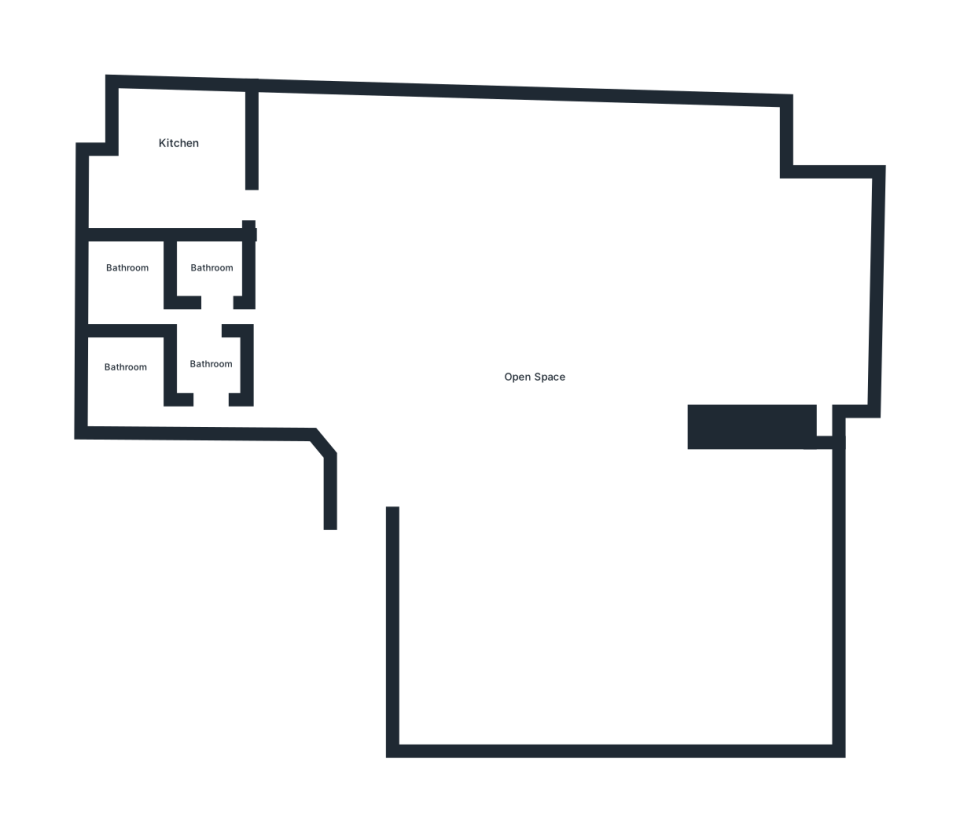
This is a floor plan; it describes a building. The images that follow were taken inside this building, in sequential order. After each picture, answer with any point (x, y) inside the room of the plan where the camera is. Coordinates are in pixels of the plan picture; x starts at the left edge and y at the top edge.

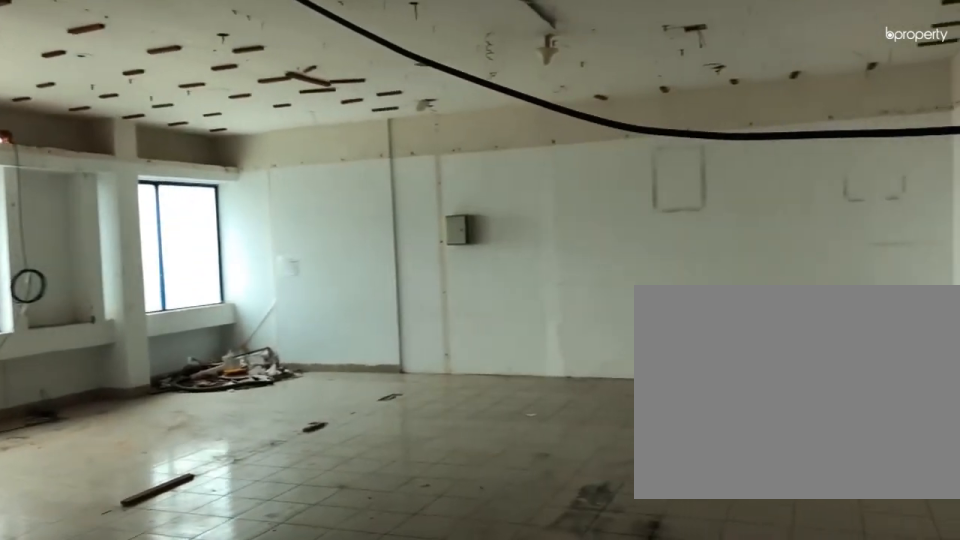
(509, 340)
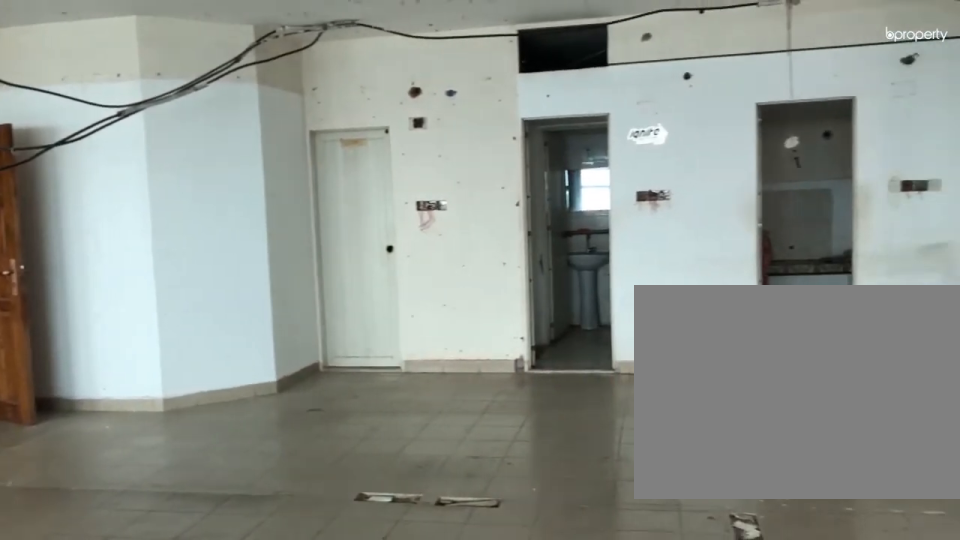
(509, 340)
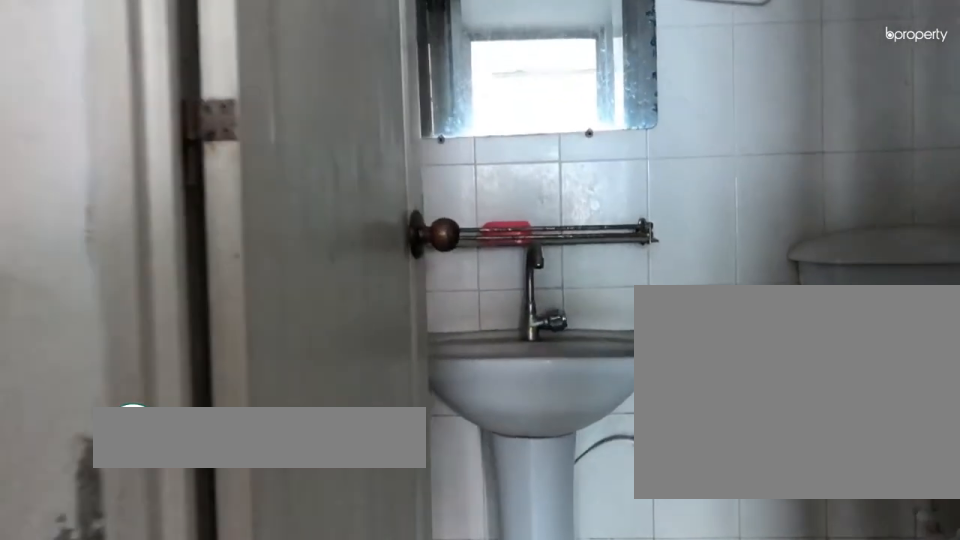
(217, 314)
